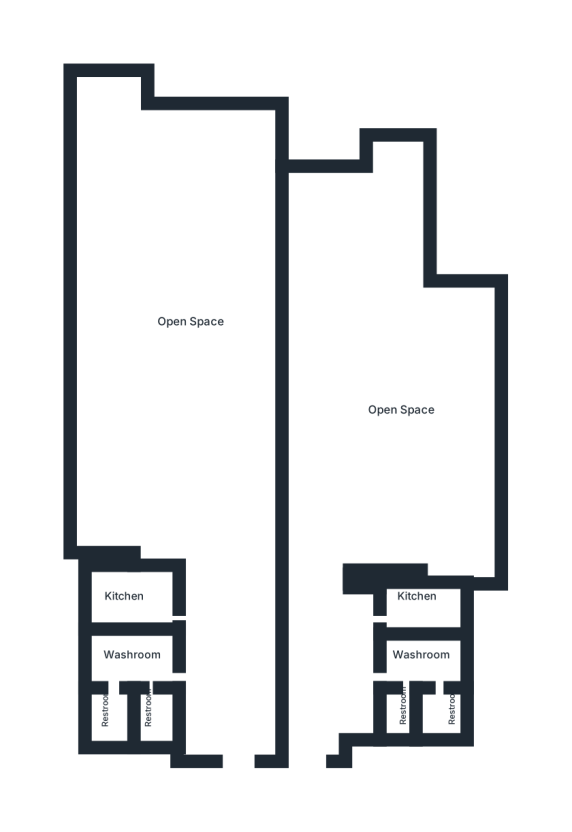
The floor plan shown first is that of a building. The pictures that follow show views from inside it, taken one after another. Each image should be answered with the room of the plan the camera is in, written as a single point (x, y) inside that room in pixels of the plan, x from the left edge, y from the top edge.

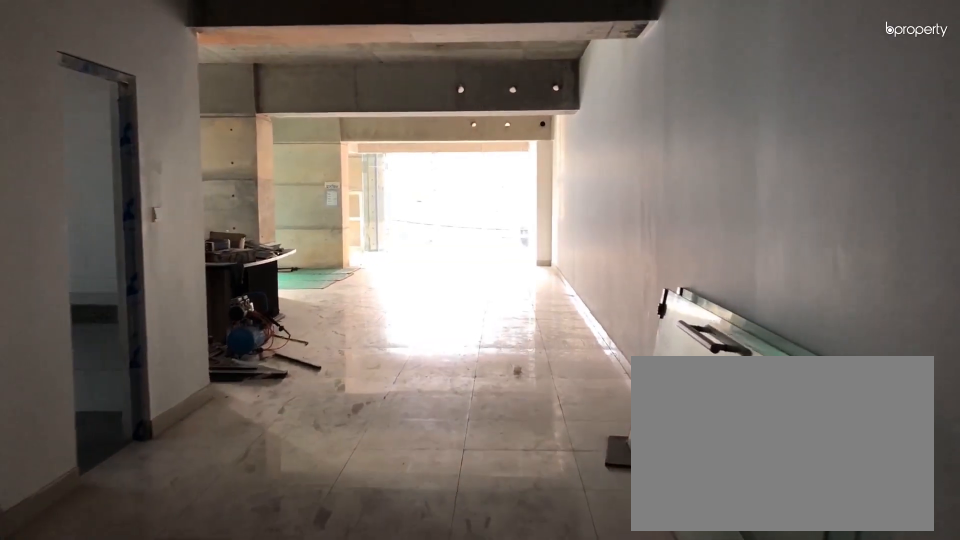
(237, 698)
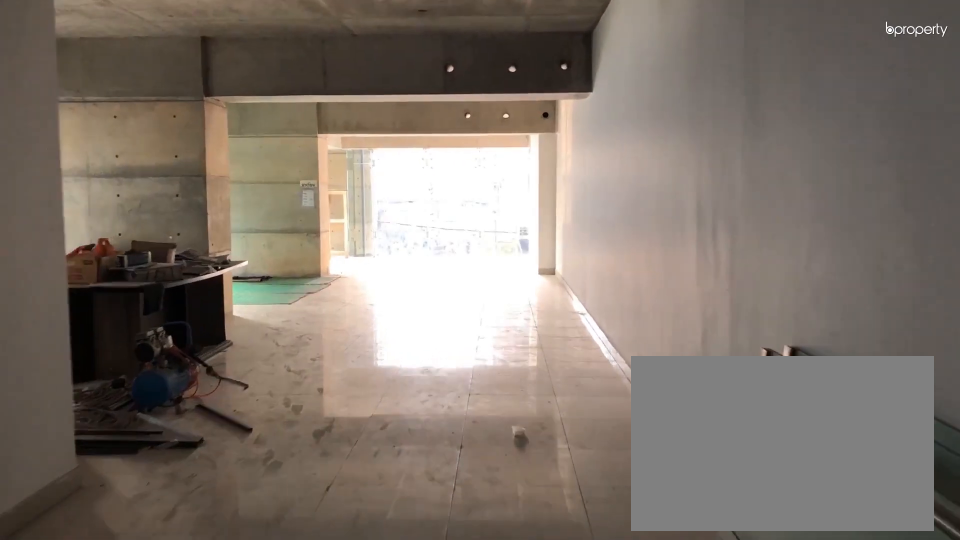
(237, 698)
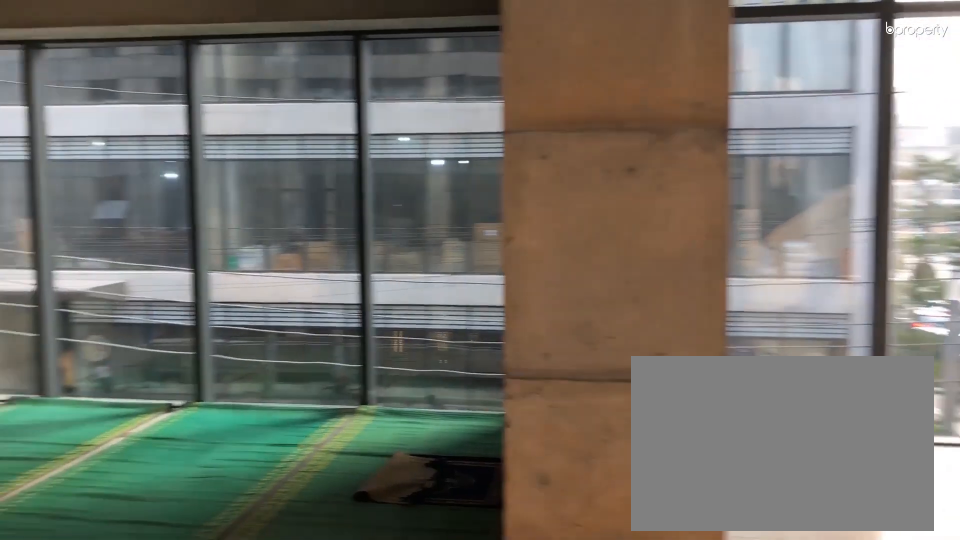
(189, 290)
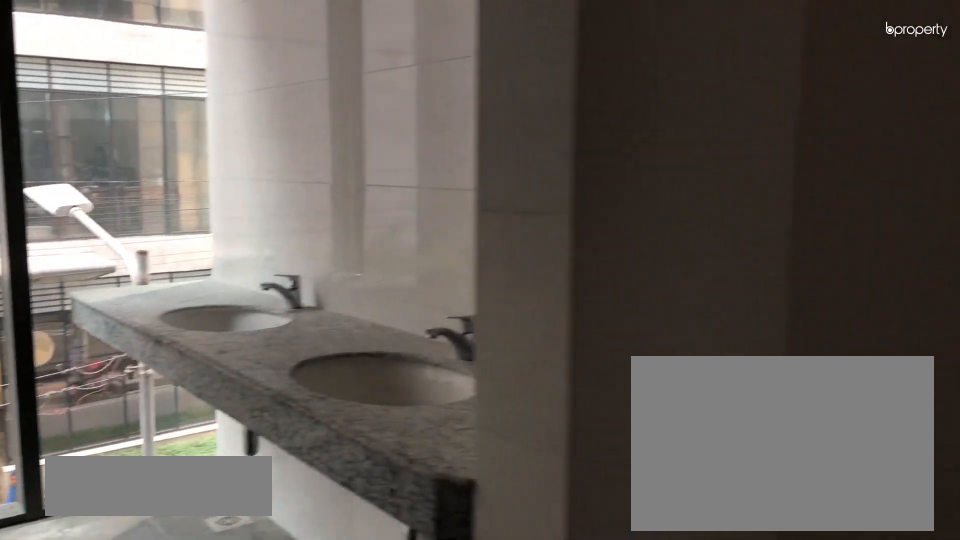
(143, 669)
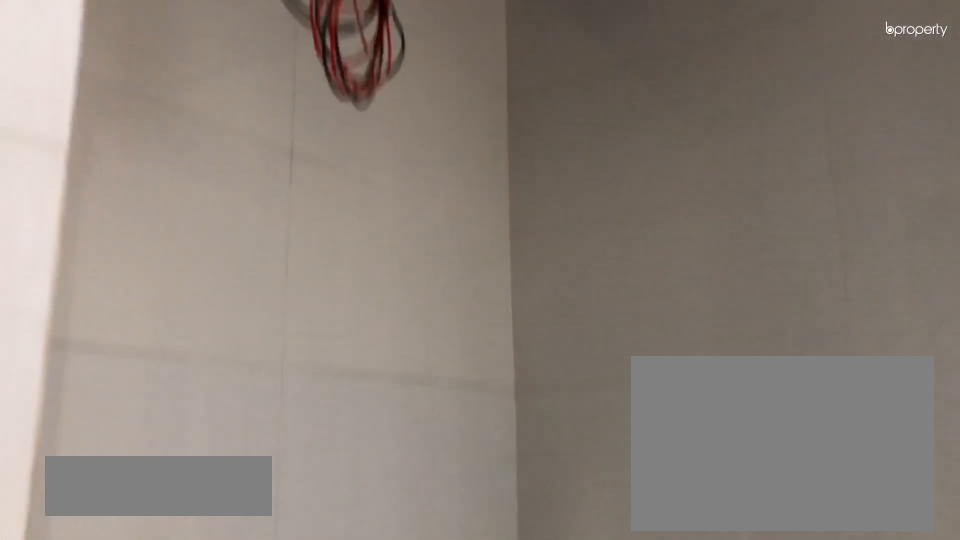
(110, 714)
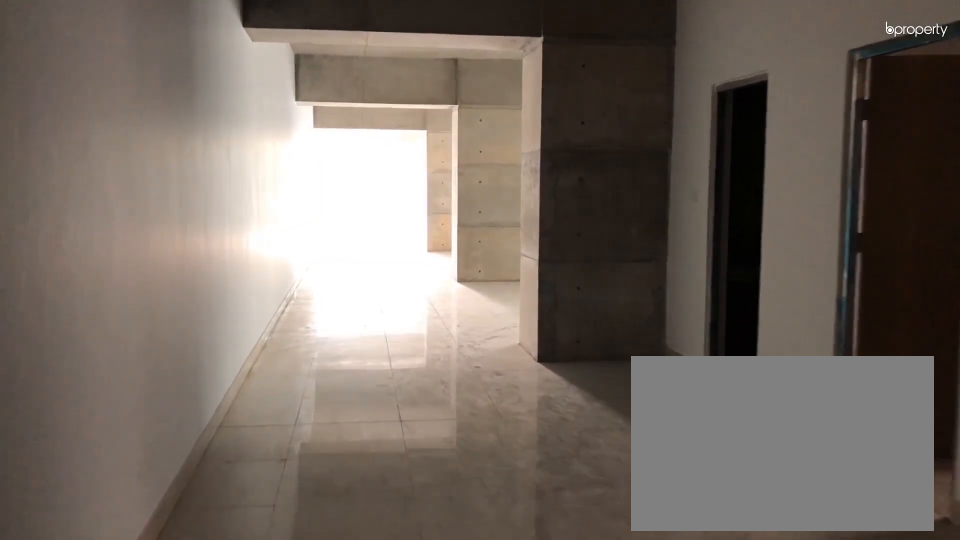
(320, 708)
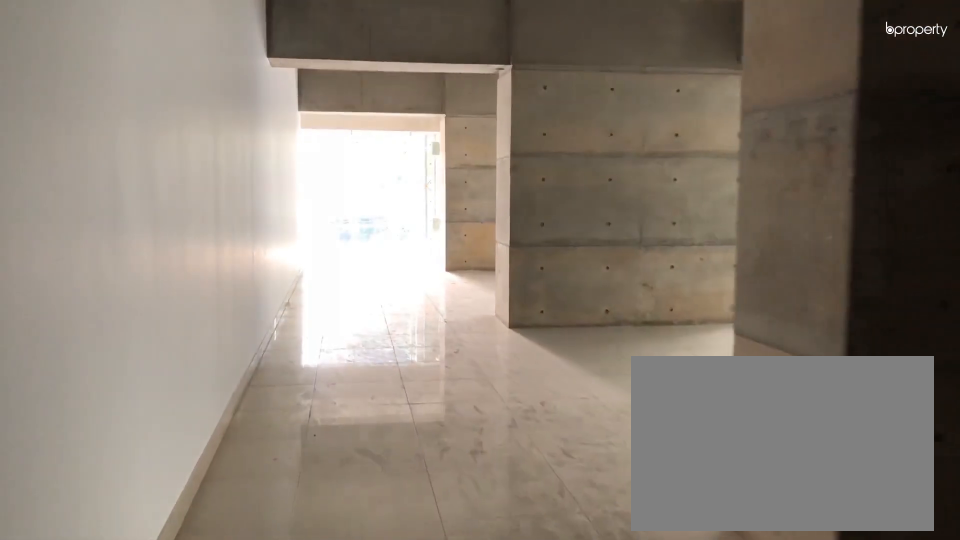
(332, 468)
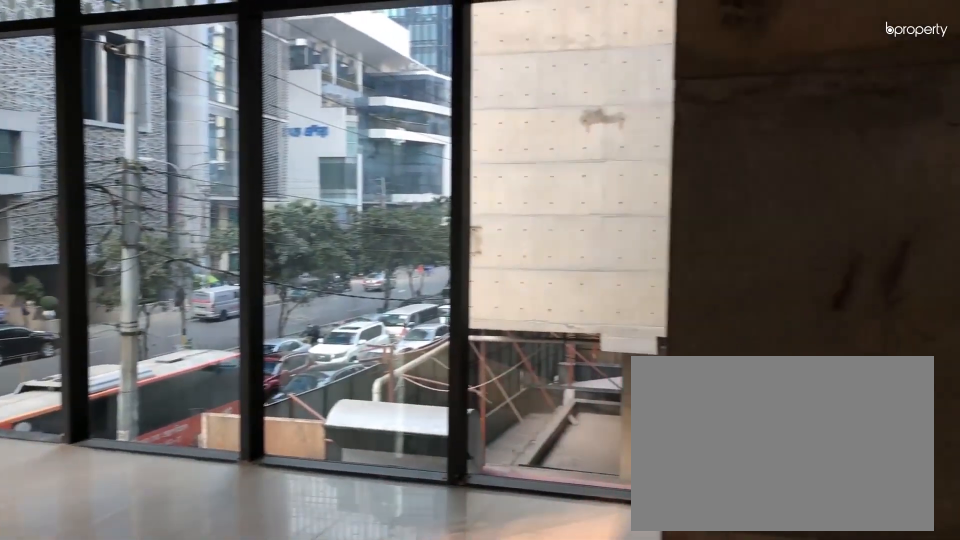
(320, 340)
